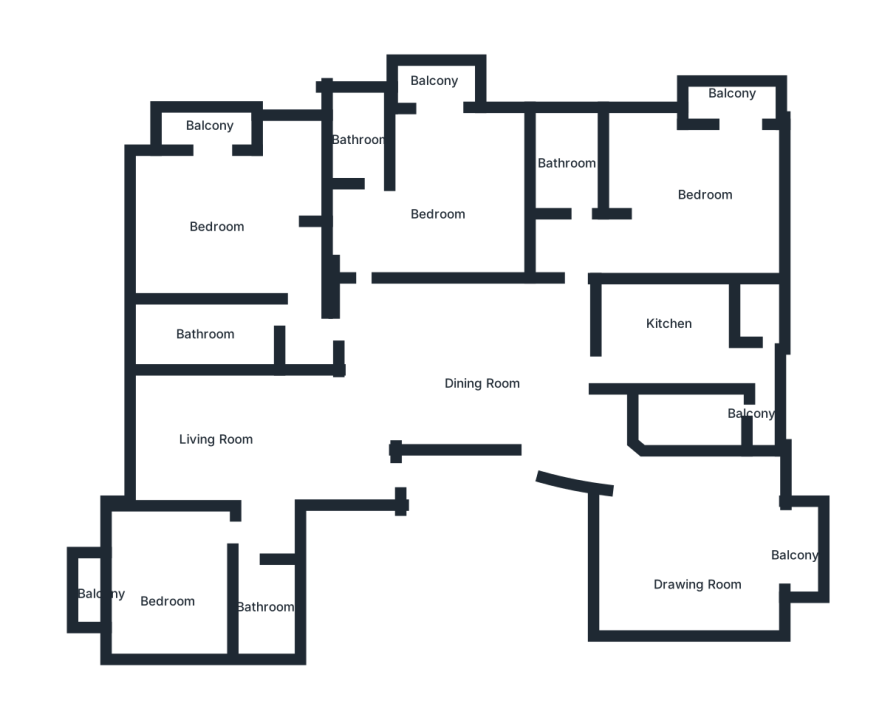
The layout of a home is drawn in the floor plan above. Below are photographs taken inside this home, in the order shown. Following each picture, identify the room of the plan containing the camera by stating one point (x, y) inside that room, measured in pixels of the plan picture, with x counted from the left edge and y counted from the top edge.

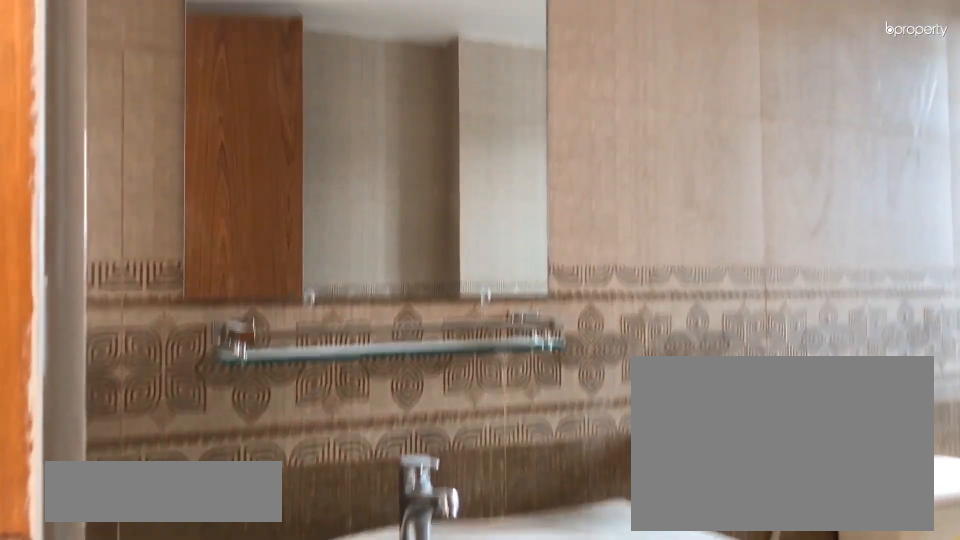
(574, 157)
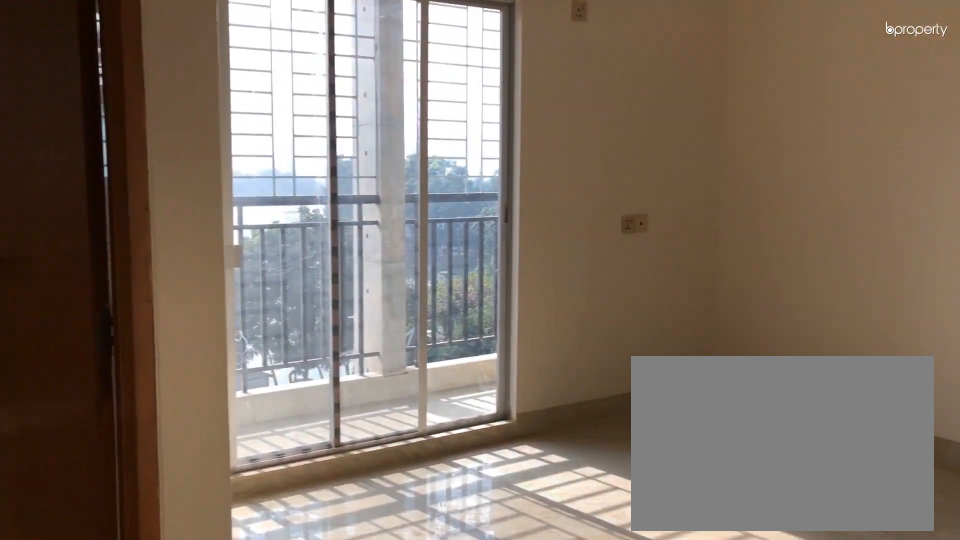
(444, 199)
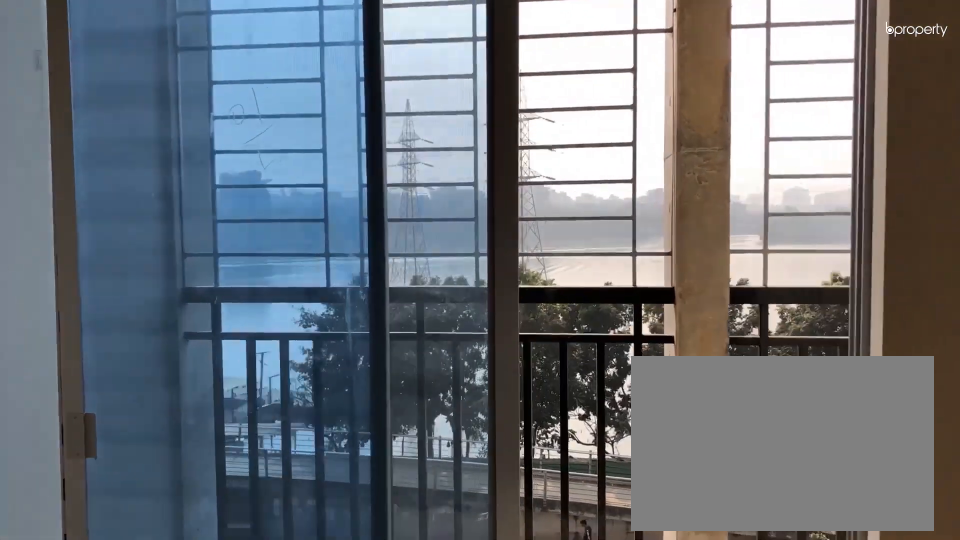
(440, 126)
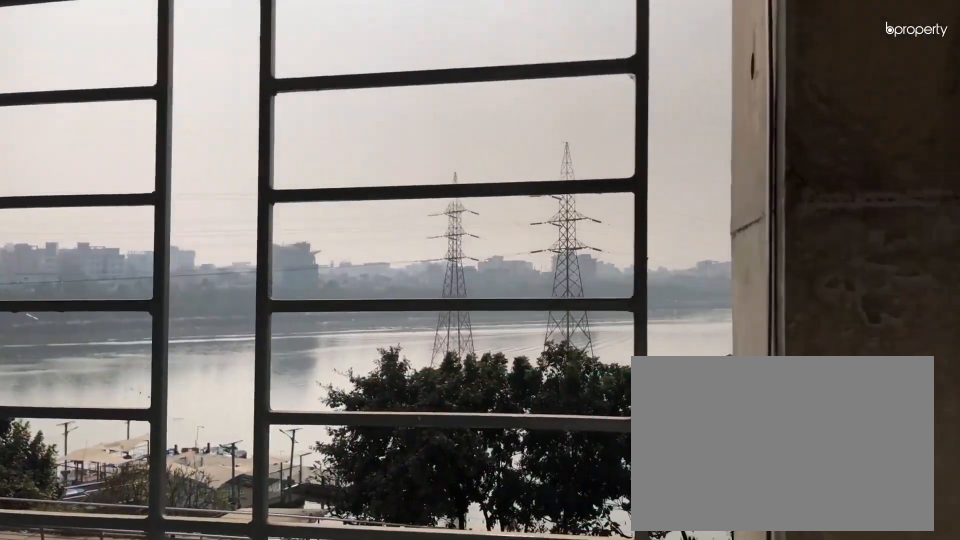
(438, 77)
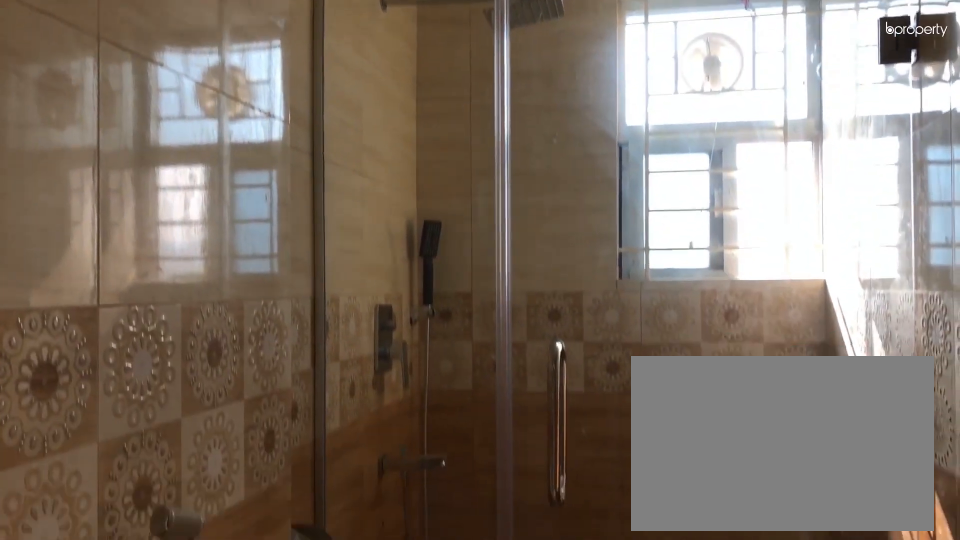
(369, 139)
